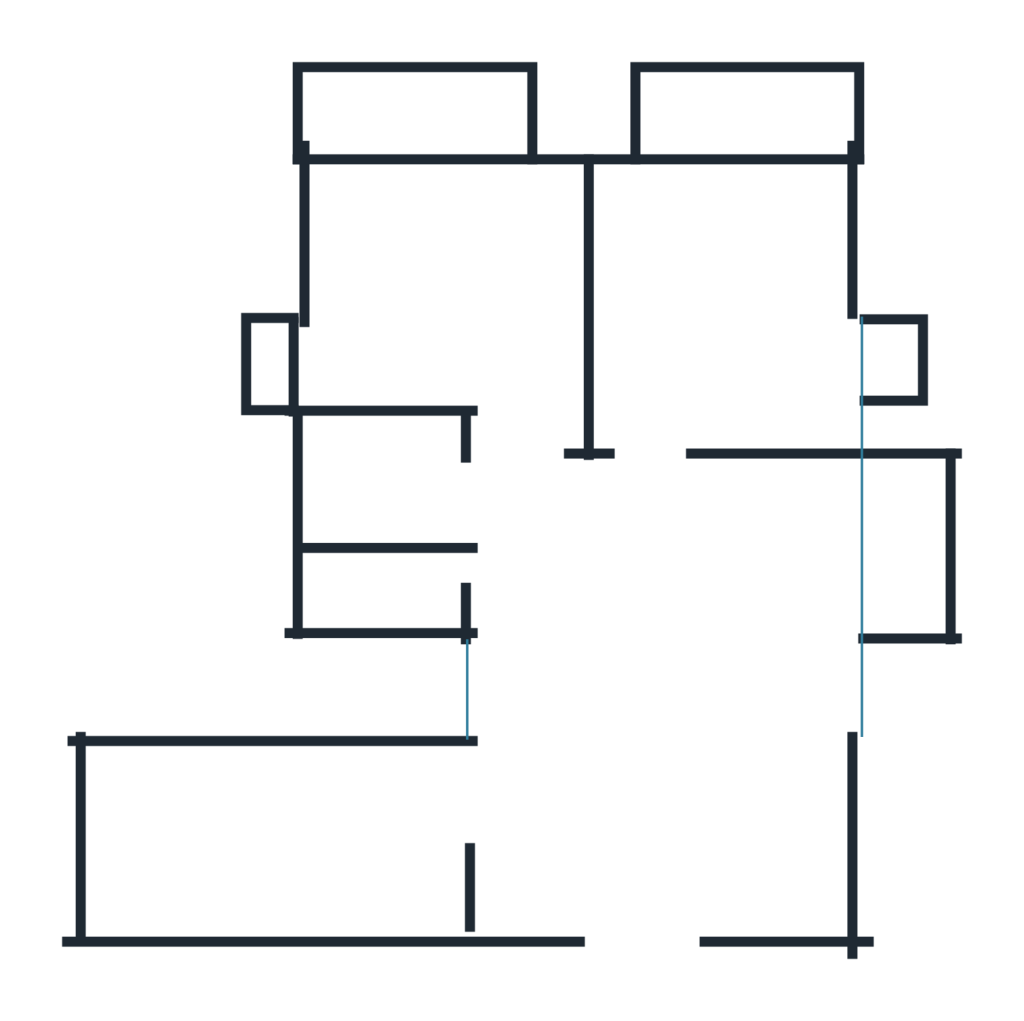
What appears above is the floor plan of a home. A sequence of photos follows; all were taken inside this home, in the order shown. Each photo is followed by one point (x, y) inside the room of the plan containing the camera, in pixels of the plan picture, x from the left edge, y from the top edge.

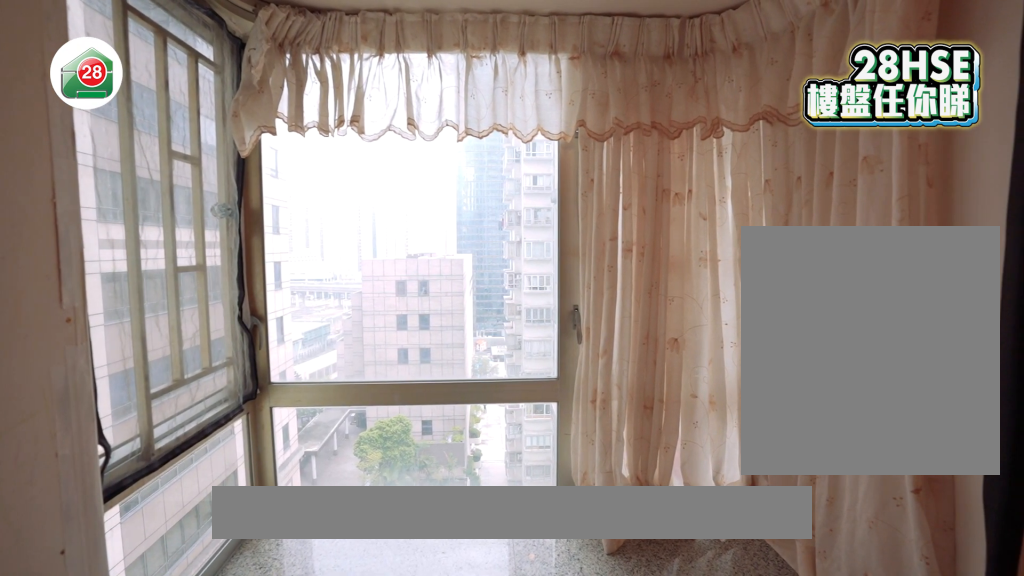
(667, 759)
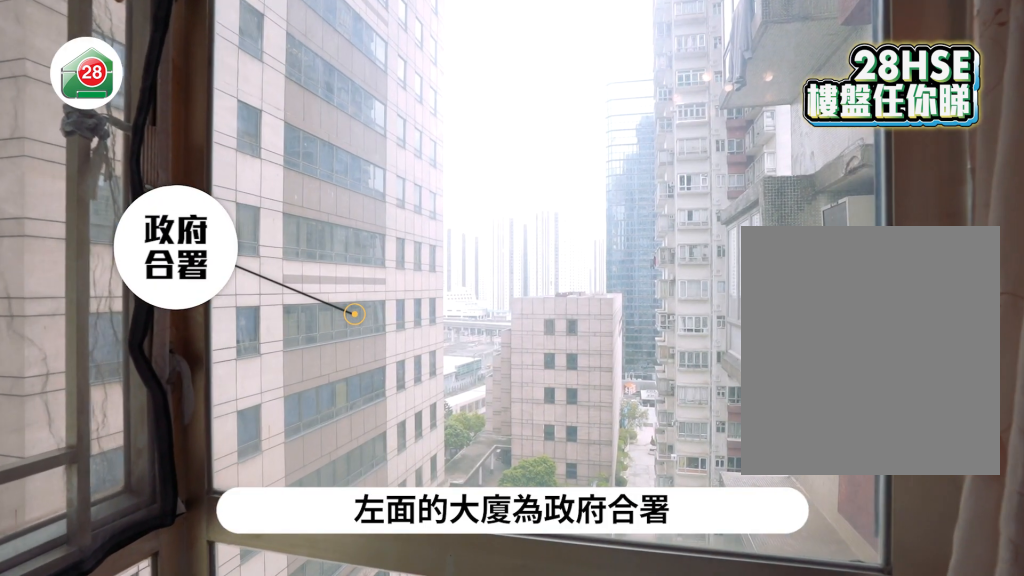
(667, 719)
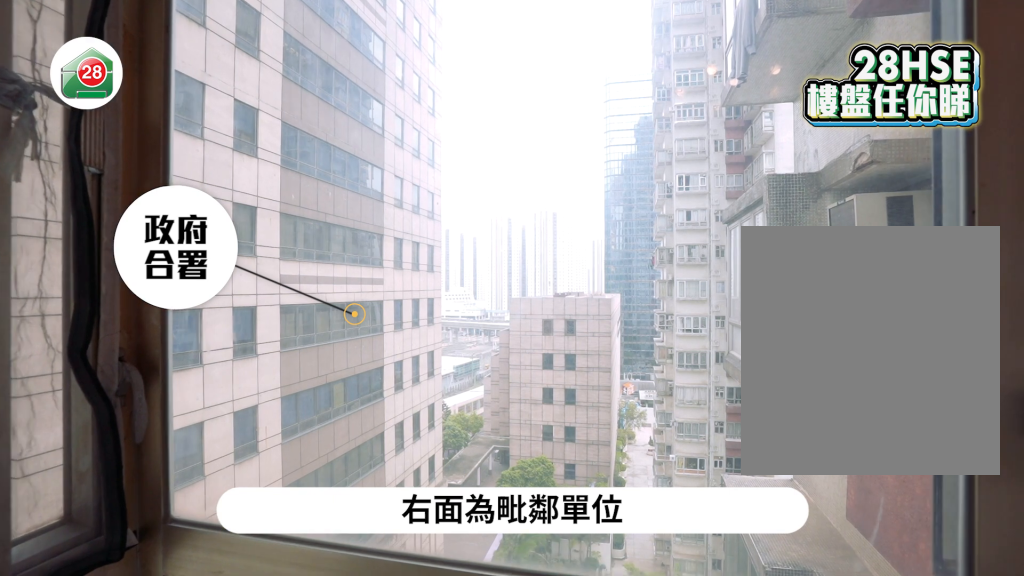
(665, 716)
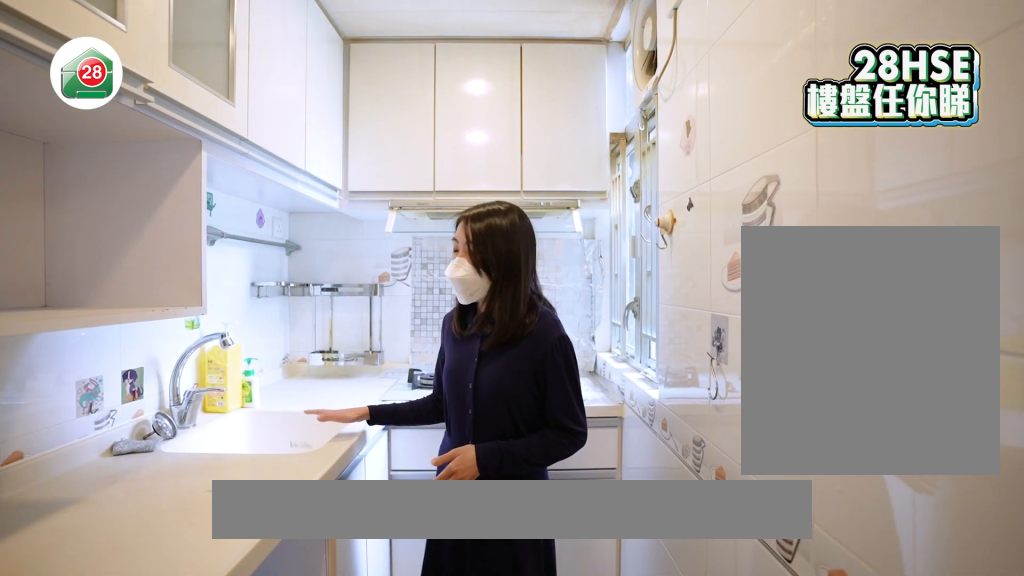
(324, 821)
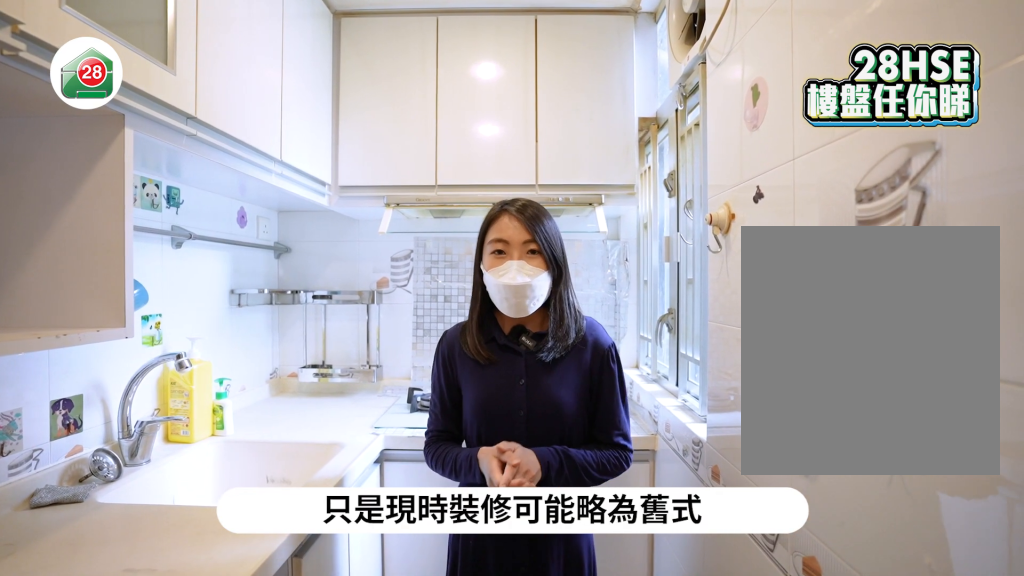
(324, 823)
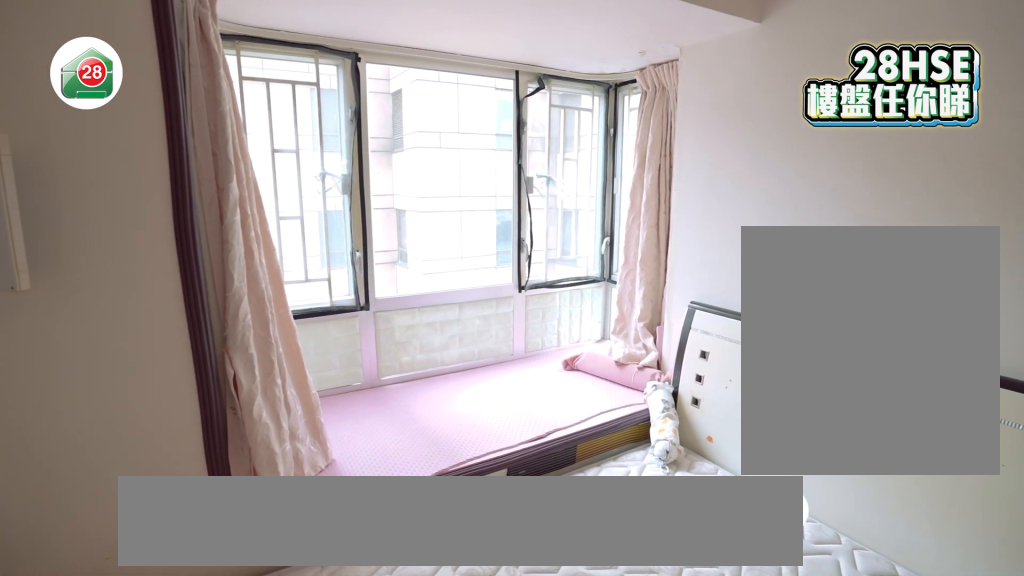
(725, 305)
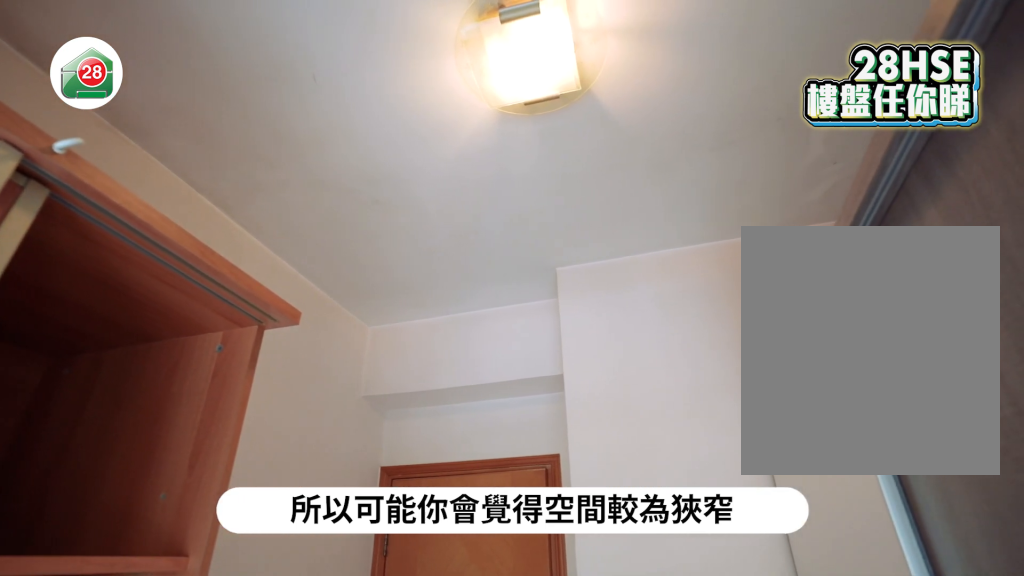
(449, 306)
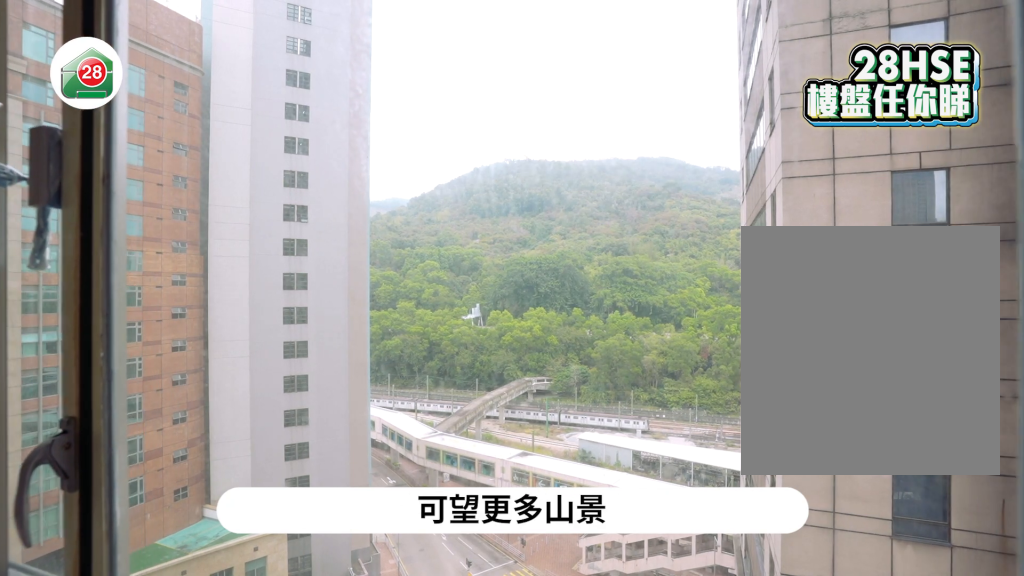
(449, 304)
